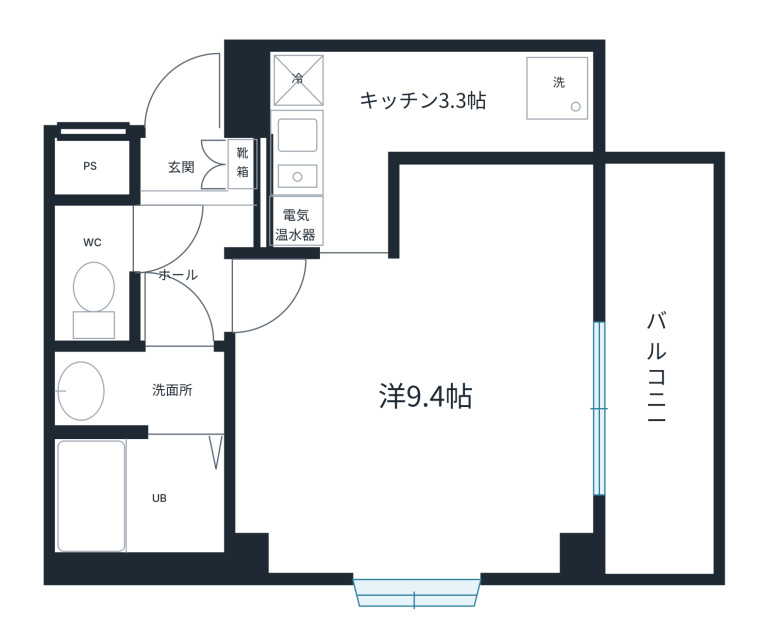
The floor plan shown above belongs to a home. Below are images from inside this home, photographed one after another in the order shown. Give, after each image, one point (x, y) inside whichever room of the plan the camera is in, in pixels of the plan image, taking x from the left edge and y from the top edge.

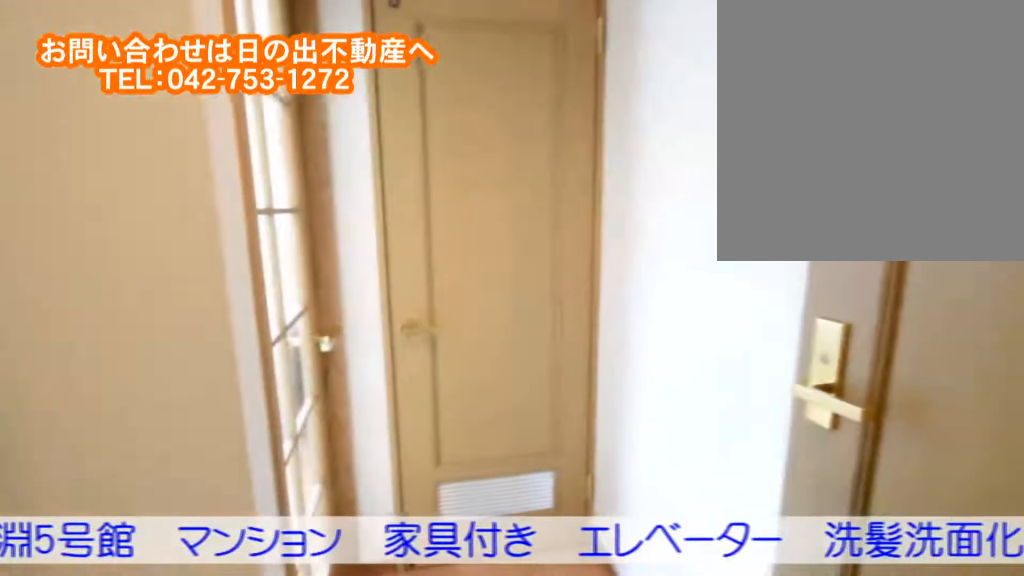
(189, 205)
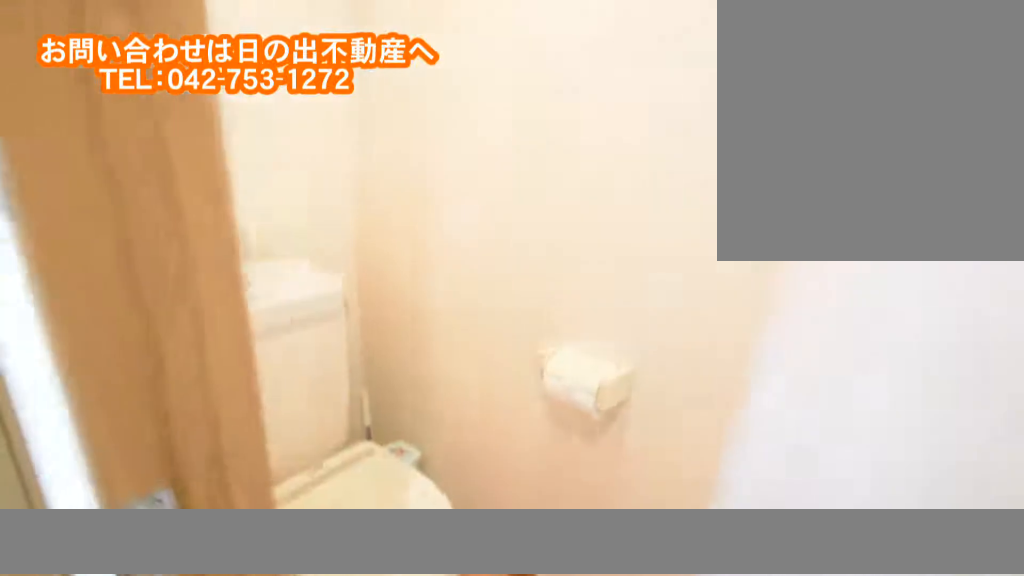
(94, 255)
